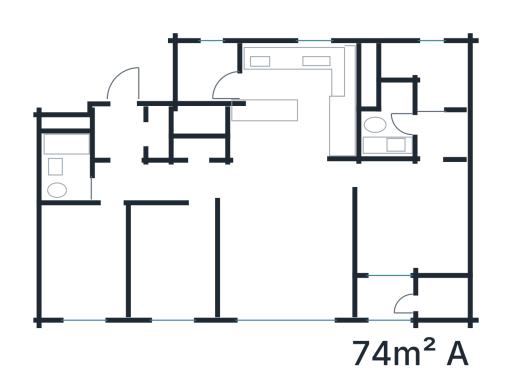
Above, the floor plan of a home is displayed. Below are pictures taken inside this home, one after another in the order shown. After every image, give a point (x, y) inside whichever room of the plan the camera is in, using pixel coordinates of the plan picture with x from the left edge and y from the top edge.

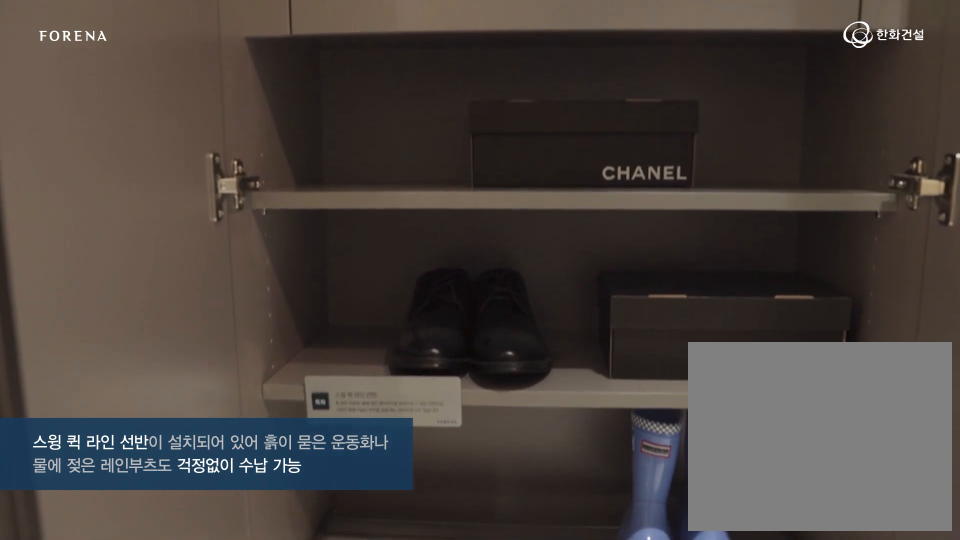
(125, 131)
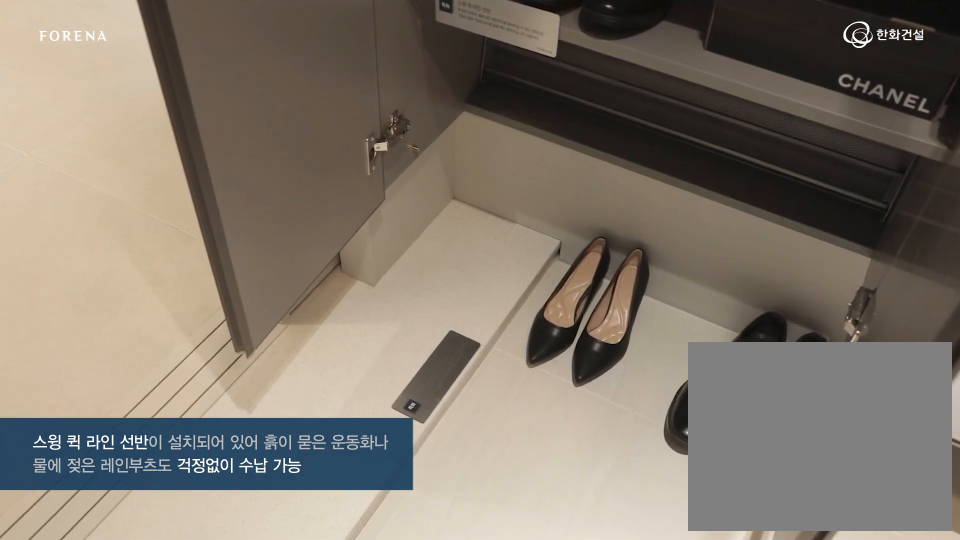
(125, 131)
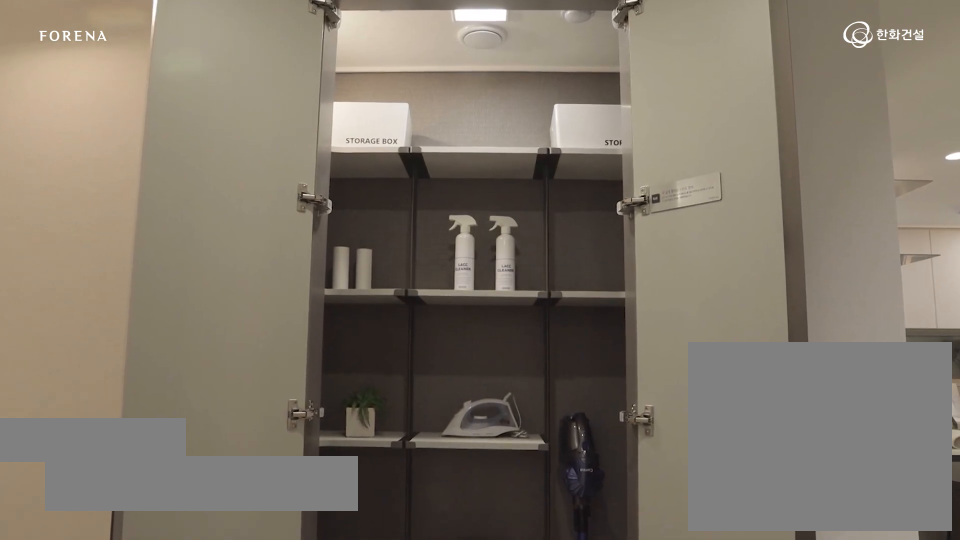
(182, 181)
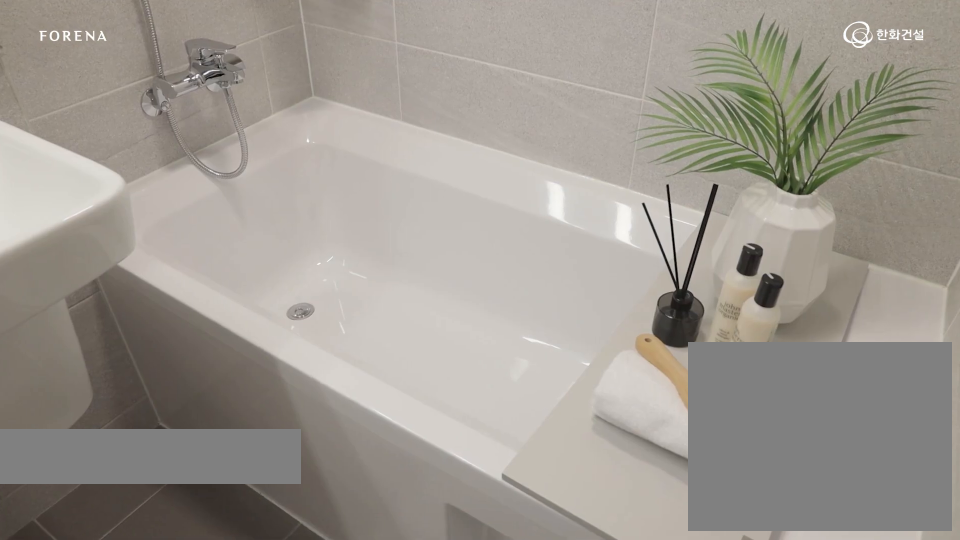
(86, 185)
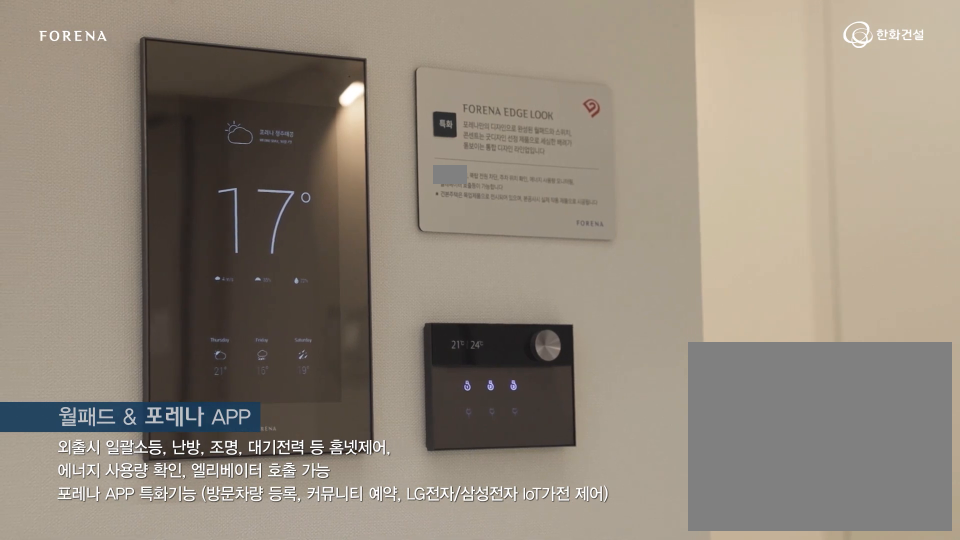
(290, 247)
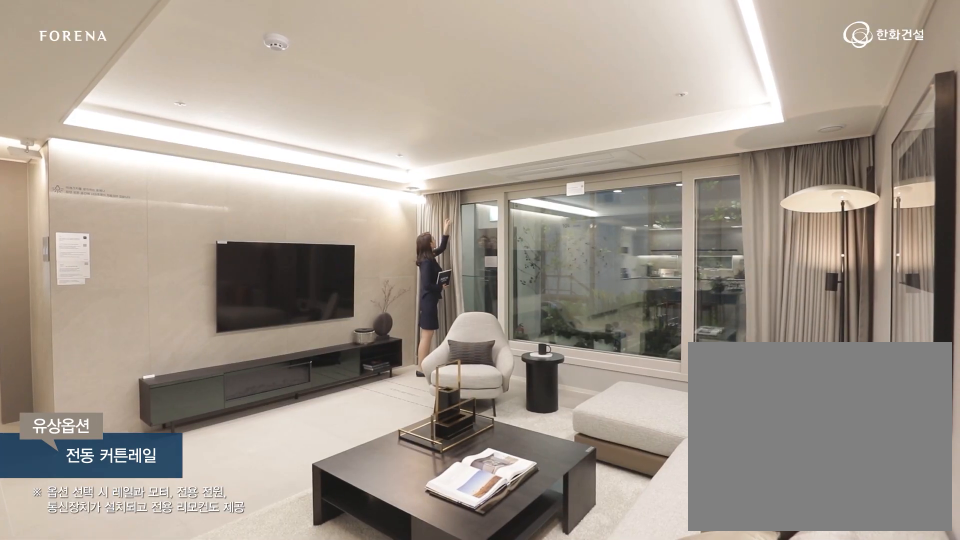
(290, 247)
